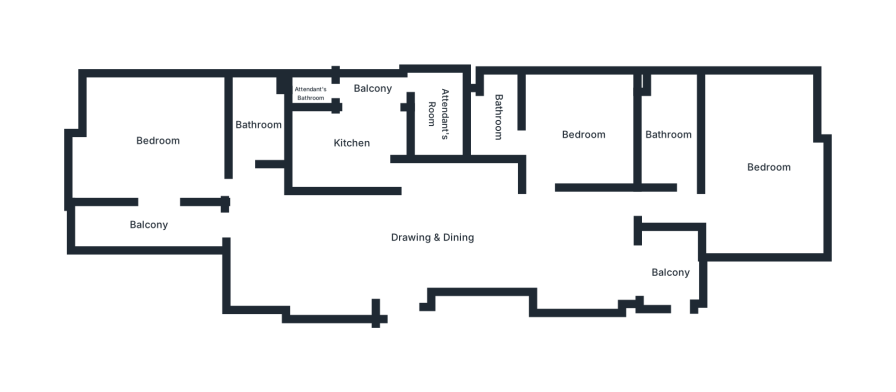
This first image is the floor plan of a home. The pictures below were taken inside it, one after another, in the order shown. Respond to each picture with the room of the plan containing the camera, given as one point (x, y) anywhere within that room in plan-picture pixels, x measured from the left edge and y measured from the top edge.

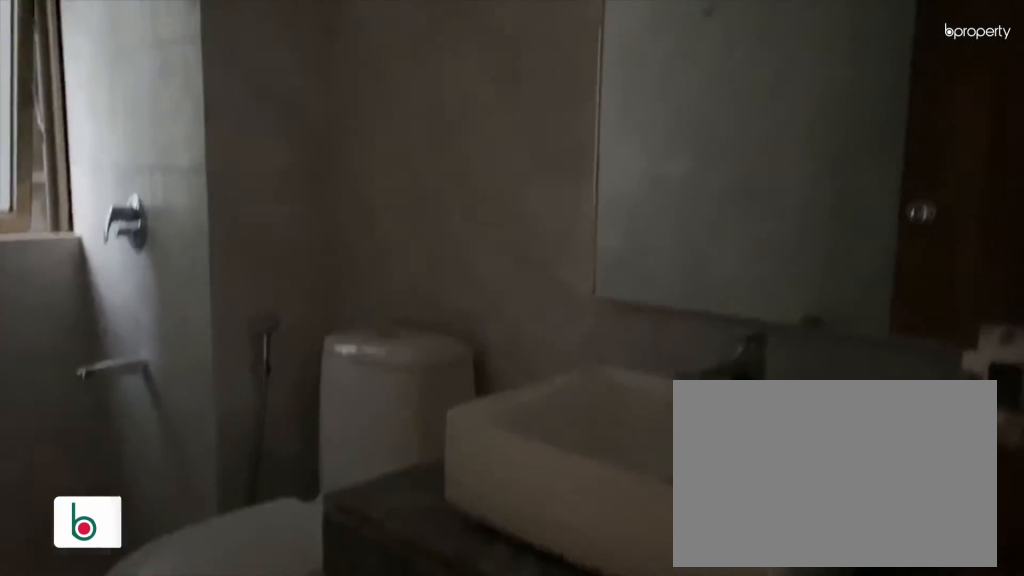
(257, 131)
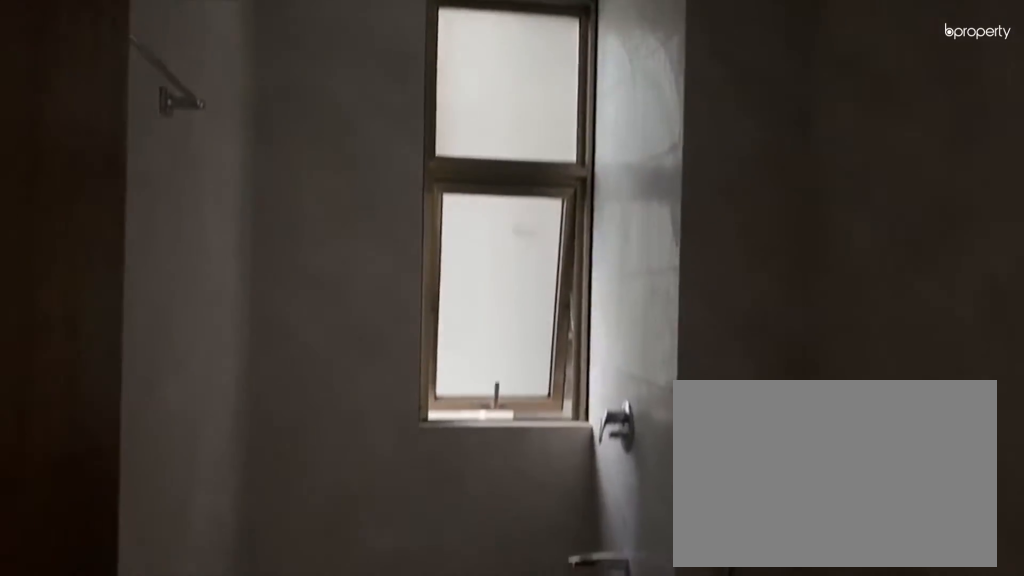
(257, 131)
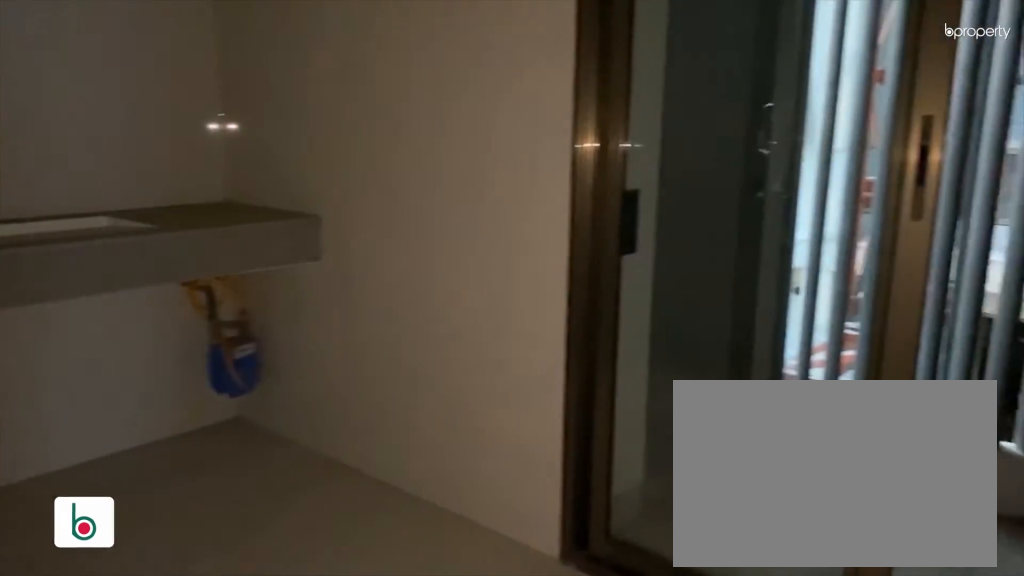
(352, 145)
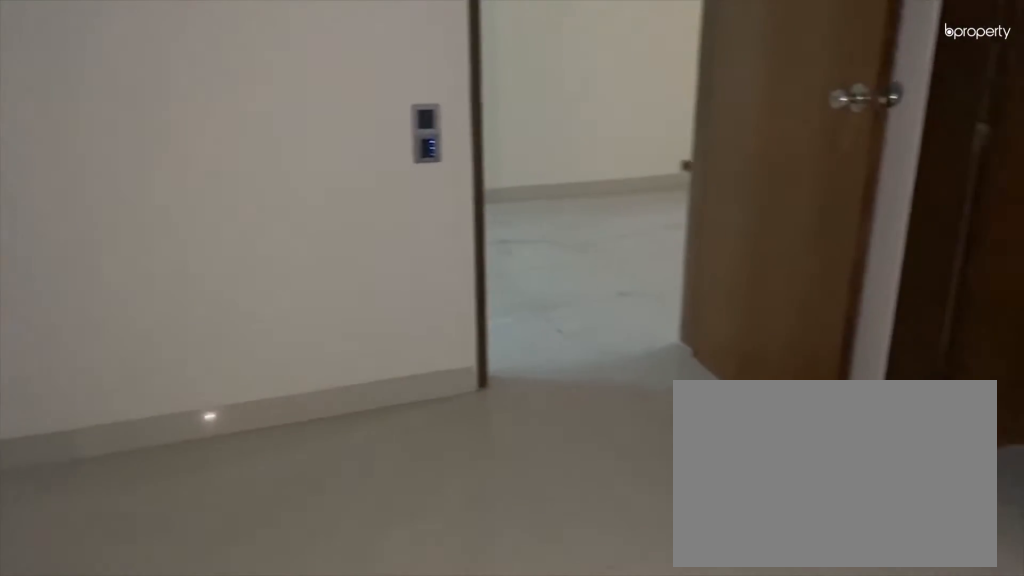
(574, 135)
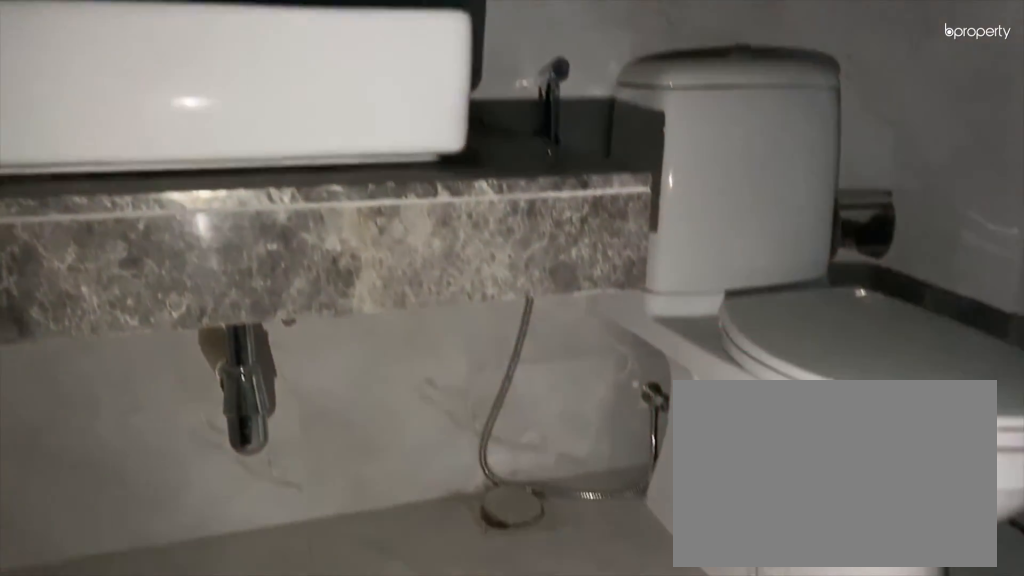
(499, 120)
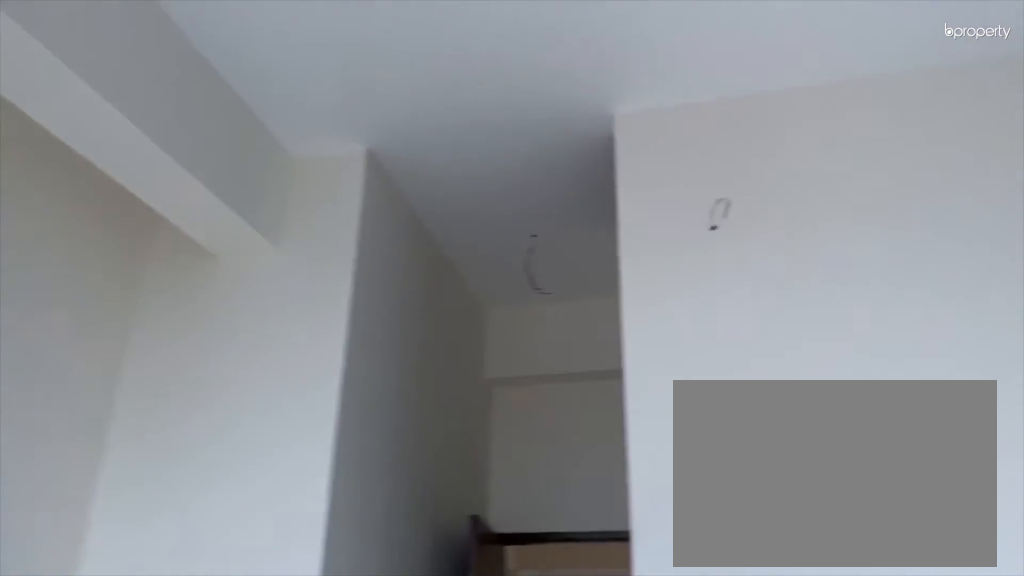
(769, 210)
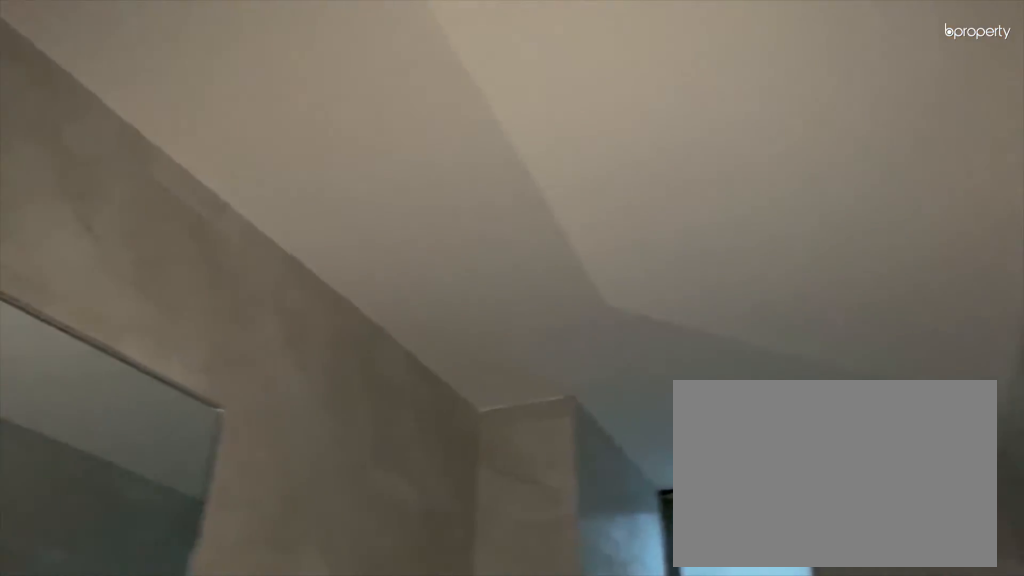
(665, 137)
